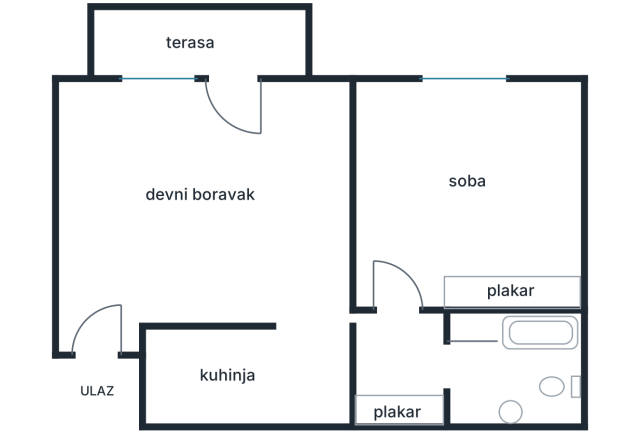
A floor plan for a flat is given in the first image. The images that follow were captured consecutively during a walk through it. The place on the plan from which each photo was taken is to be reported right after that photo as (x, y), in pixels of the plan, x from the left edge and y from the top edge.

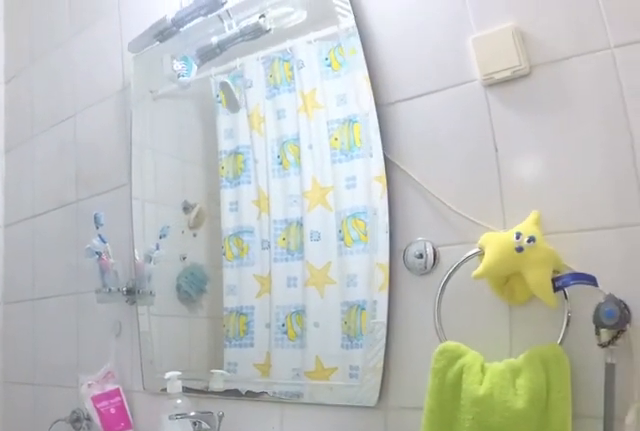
(458, 340)
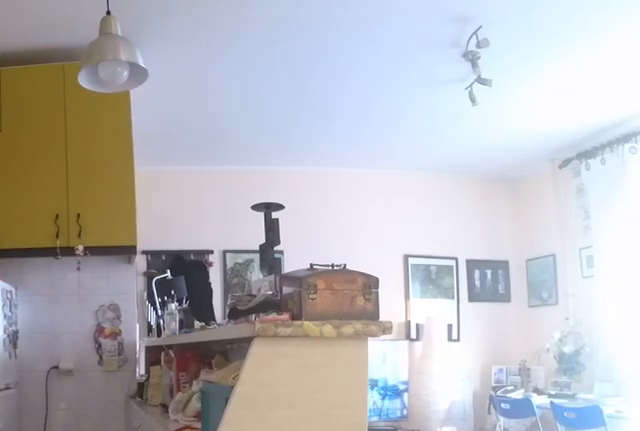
(343, 350)
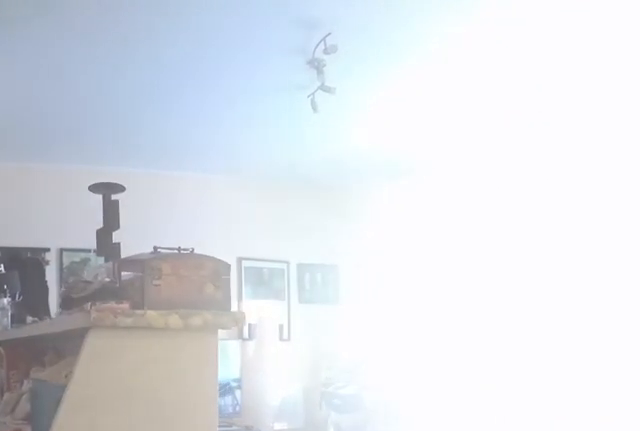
(323, 351)
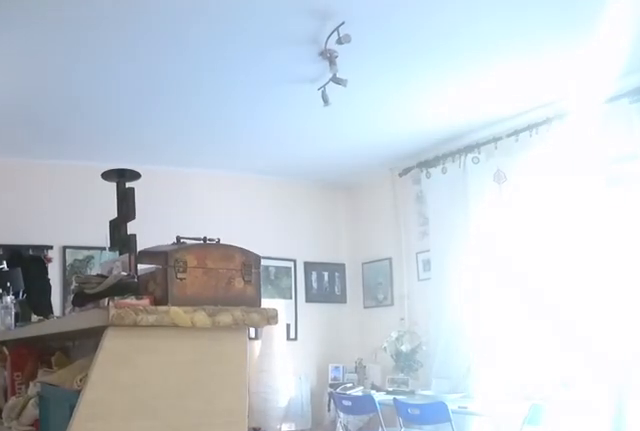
(316, 351)
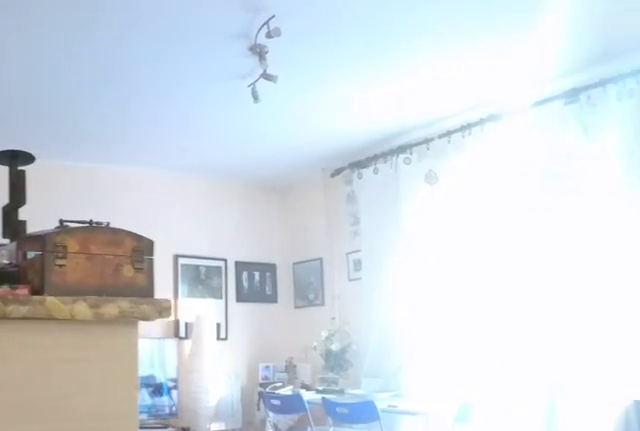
(315, 351)
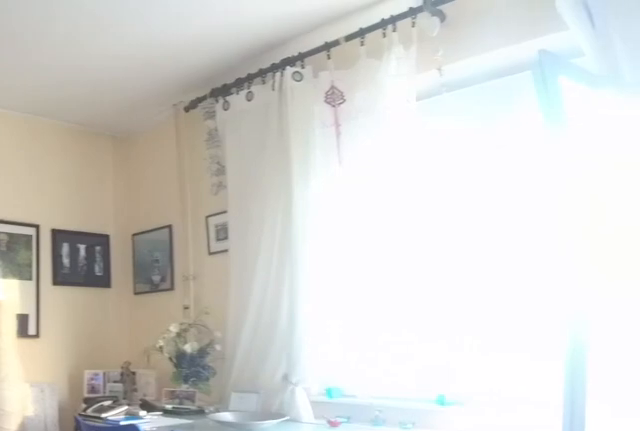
(251, 240)
